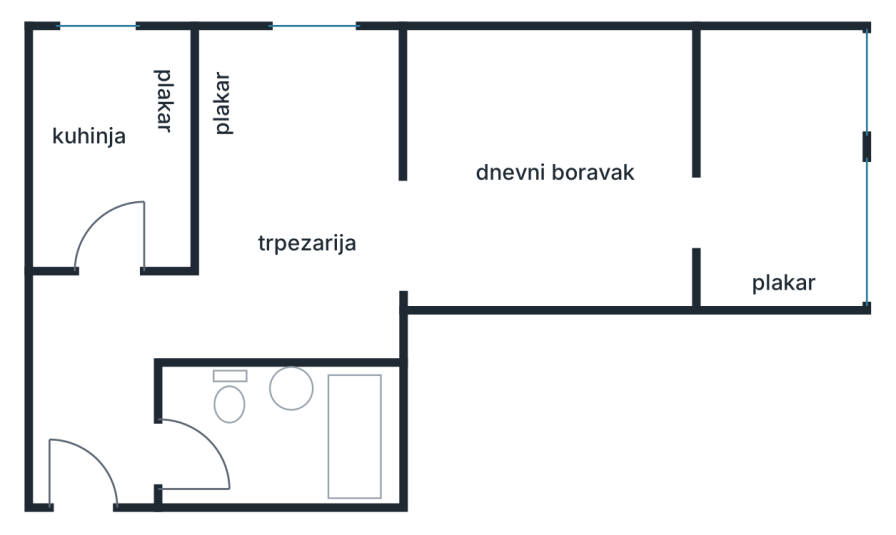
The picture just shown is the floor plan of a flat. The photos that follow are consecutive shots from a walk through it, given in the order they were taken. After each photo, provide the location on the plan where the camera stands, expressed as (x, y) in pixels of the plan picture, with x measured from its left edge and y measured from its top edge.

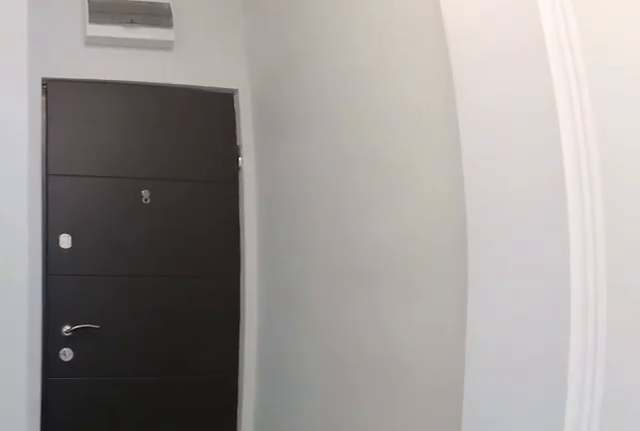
(112, 315)
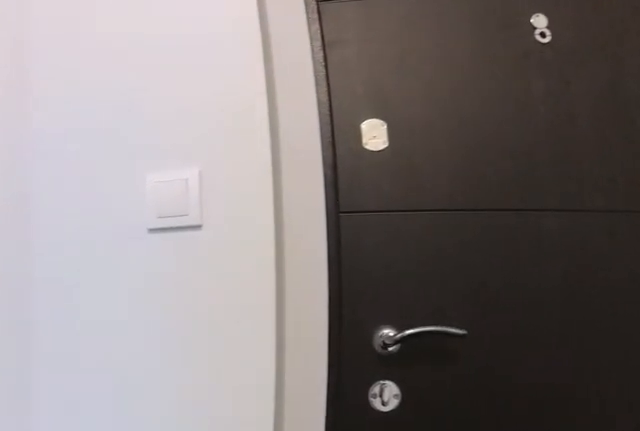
(107, 452)
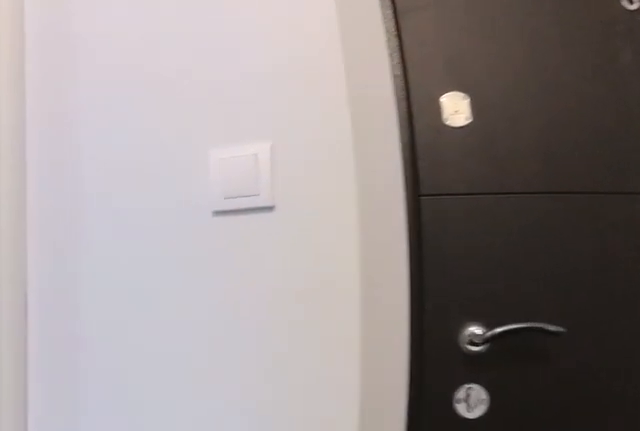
(110, 454)
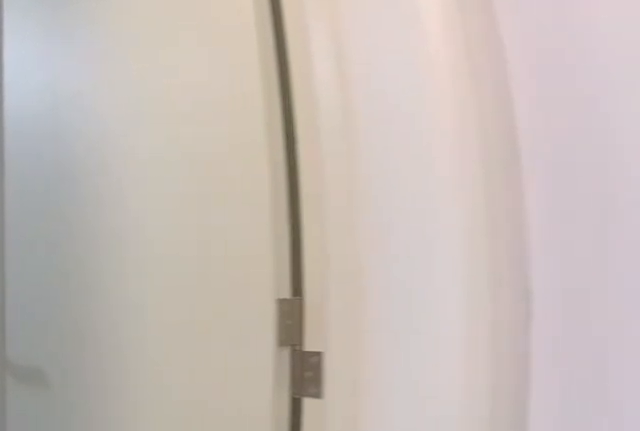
(118, 457)
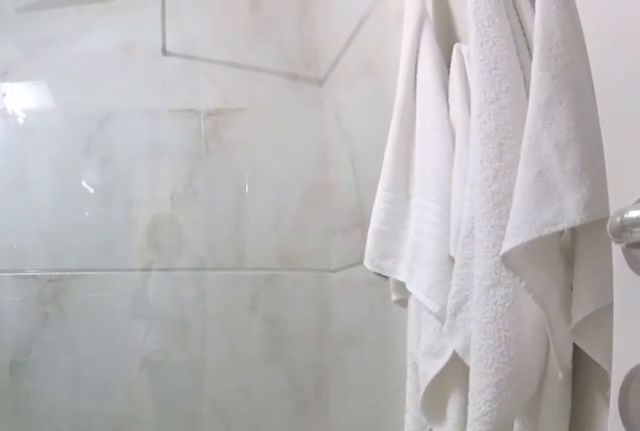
(182, 464)
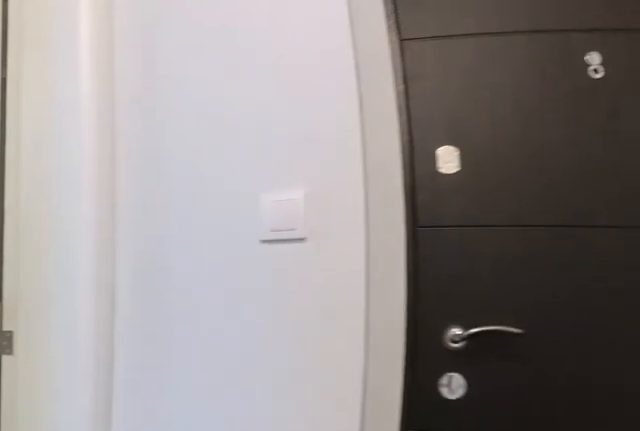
(108, 429)
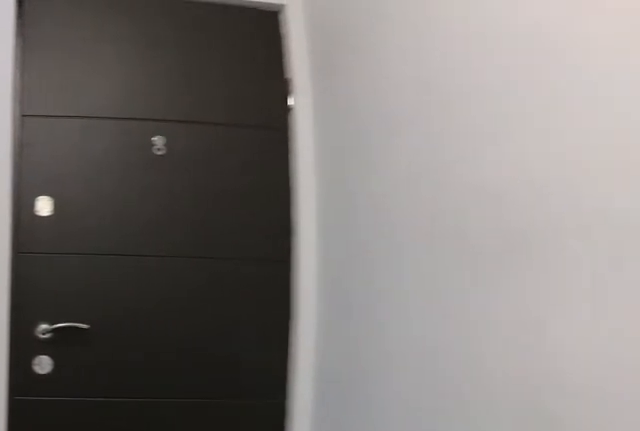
(104, 416)
